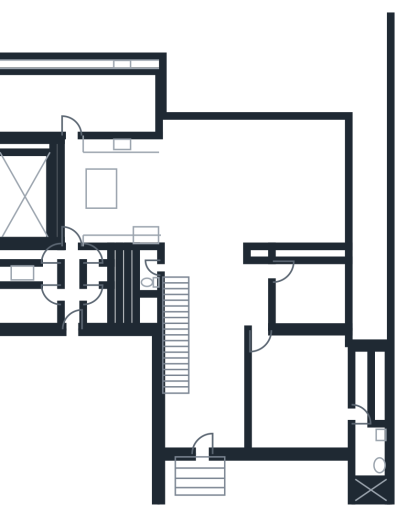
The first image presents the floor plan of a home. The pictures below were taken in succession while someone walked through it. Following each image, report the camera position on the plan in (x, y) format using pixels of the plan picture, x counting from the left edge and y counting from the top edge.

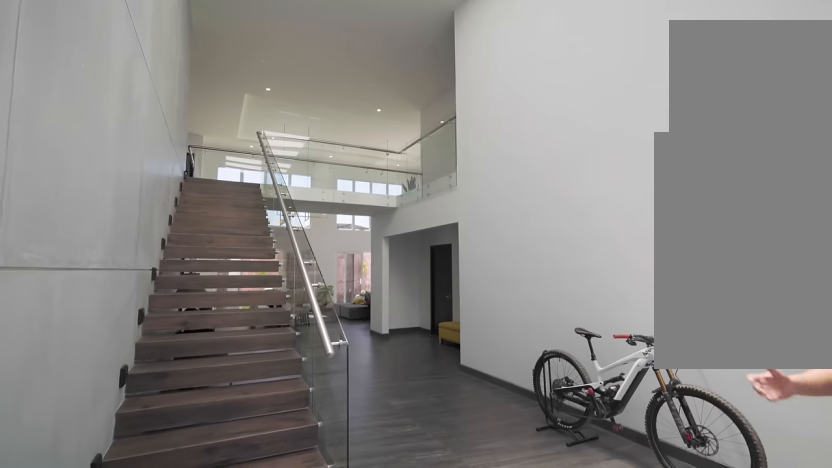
(205, 440)
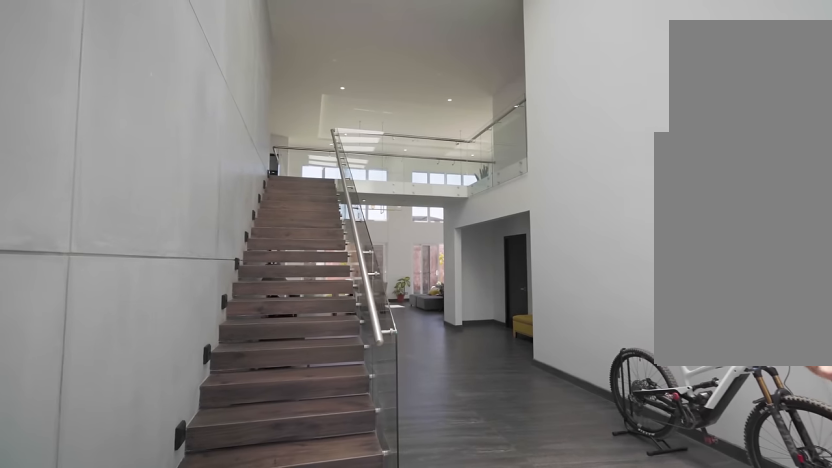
(205, 440)
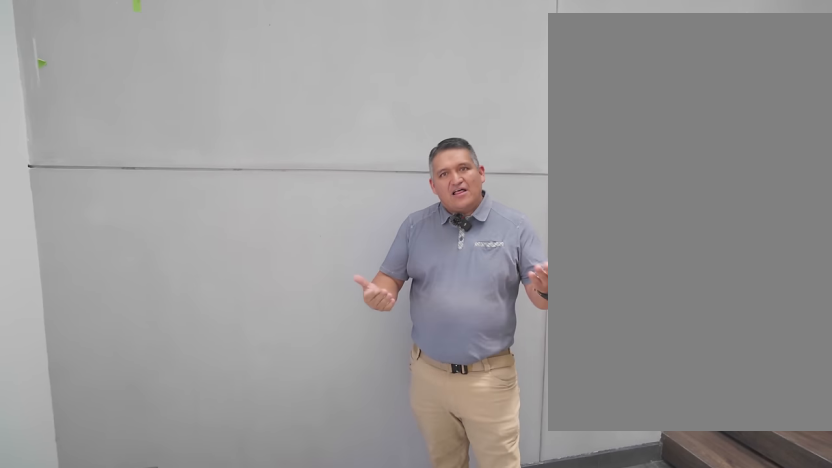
(199, 429)
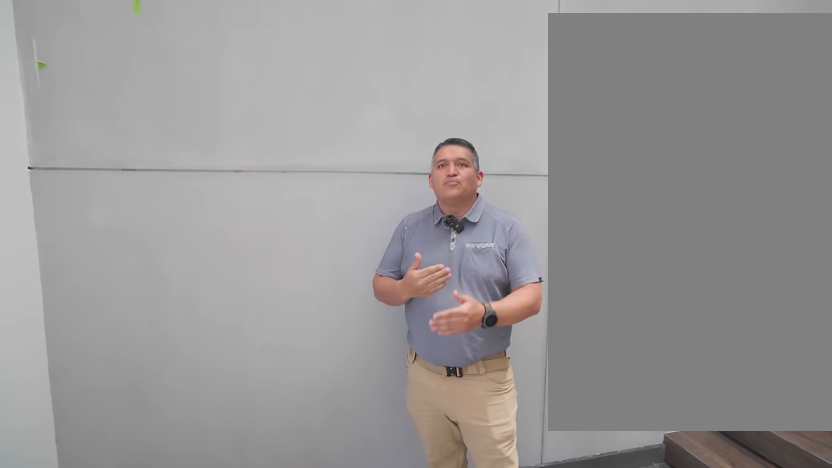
(199, 429)
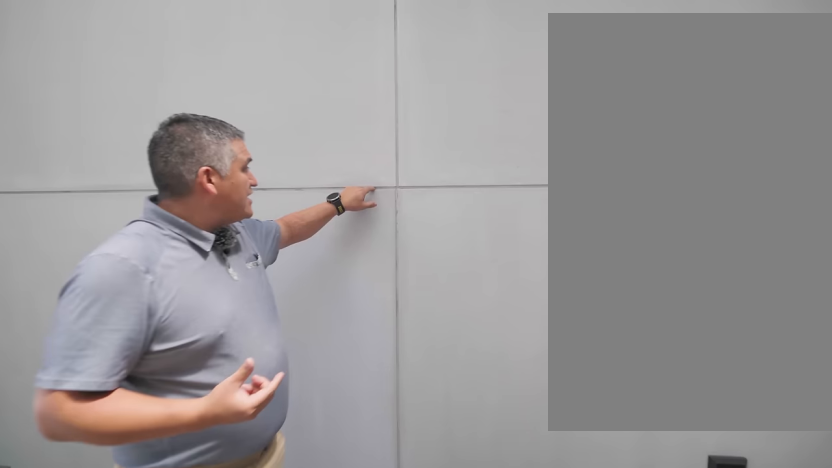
(190, 428)
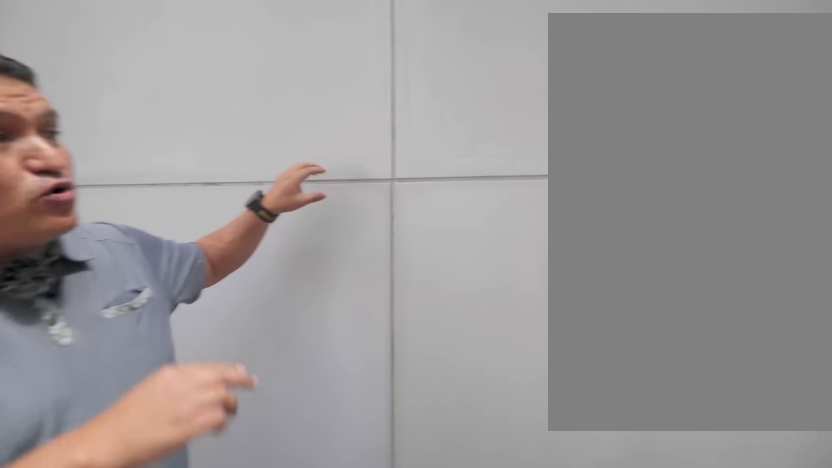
(192, 426)
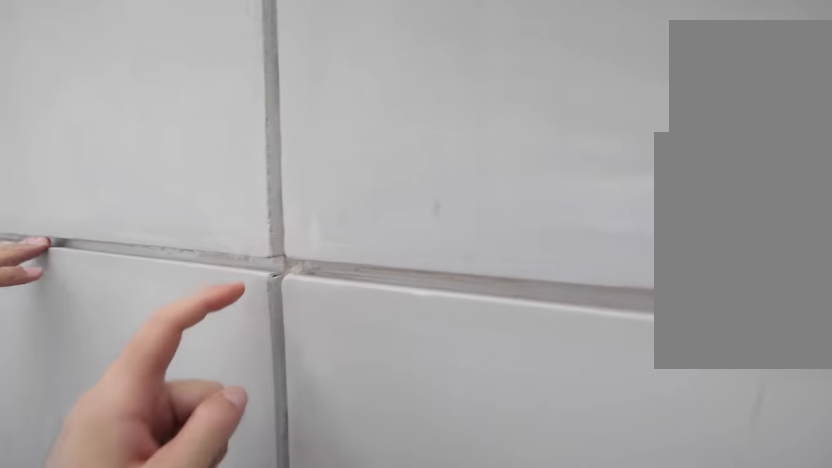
(187, 421)
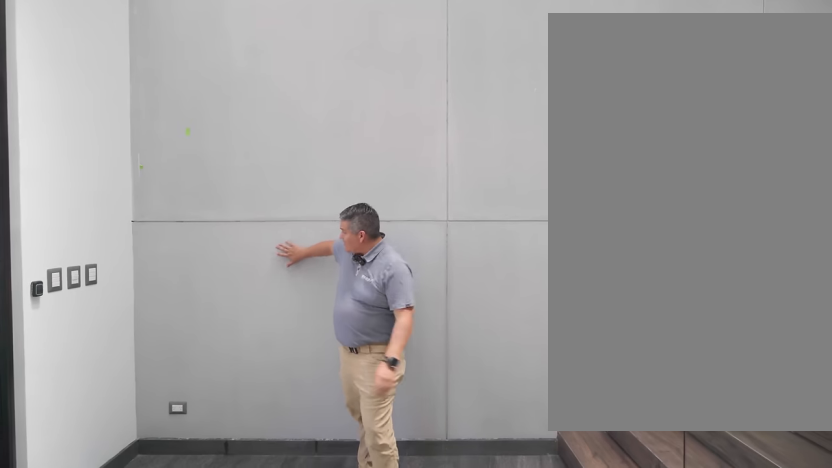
(186, 420)
